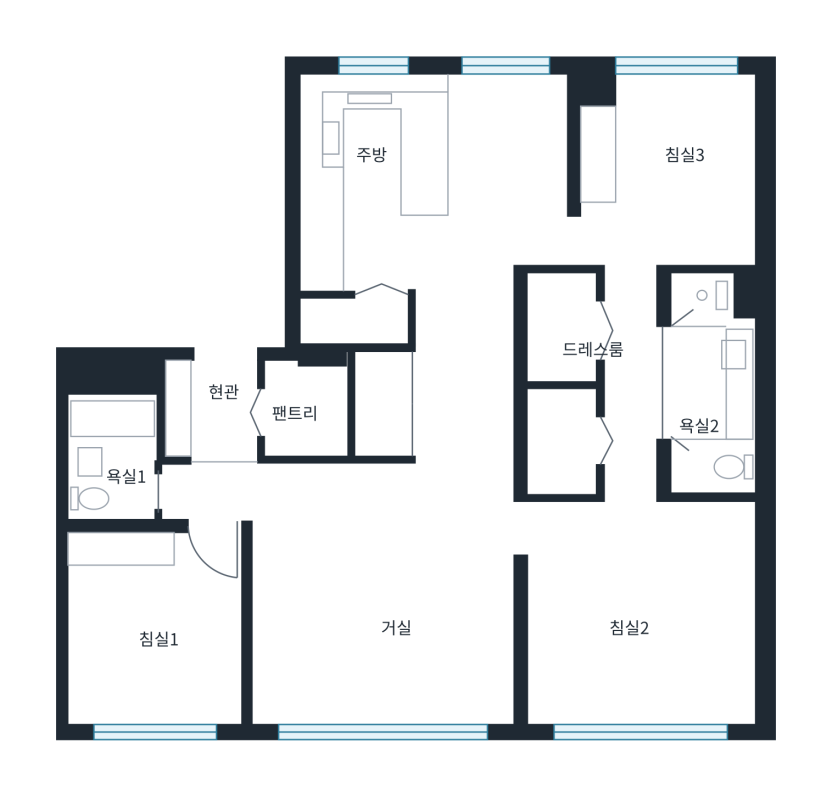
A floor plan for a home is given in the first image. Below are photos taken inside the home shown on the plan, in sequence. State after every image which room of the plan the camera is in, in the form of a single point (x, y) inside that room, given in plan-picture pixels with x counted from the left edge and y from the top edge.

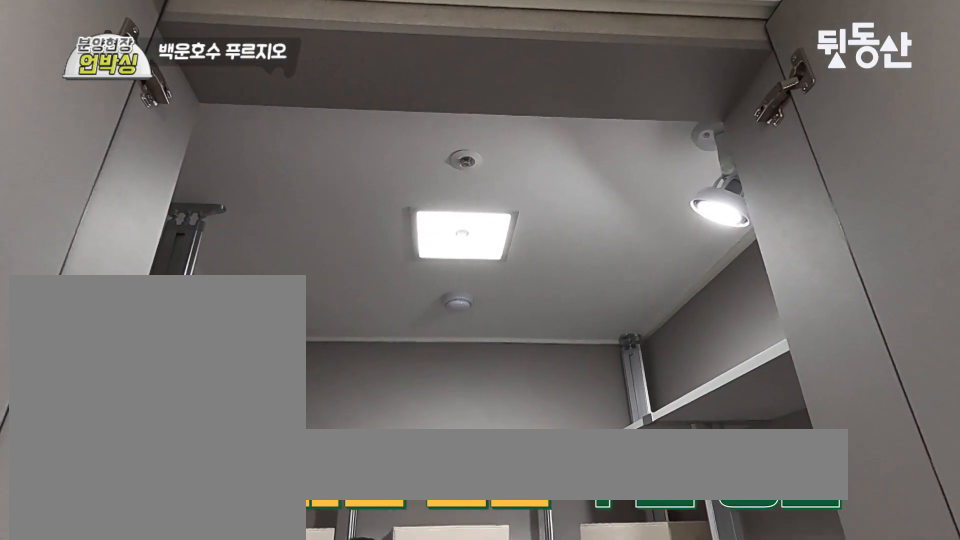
(216, 416)
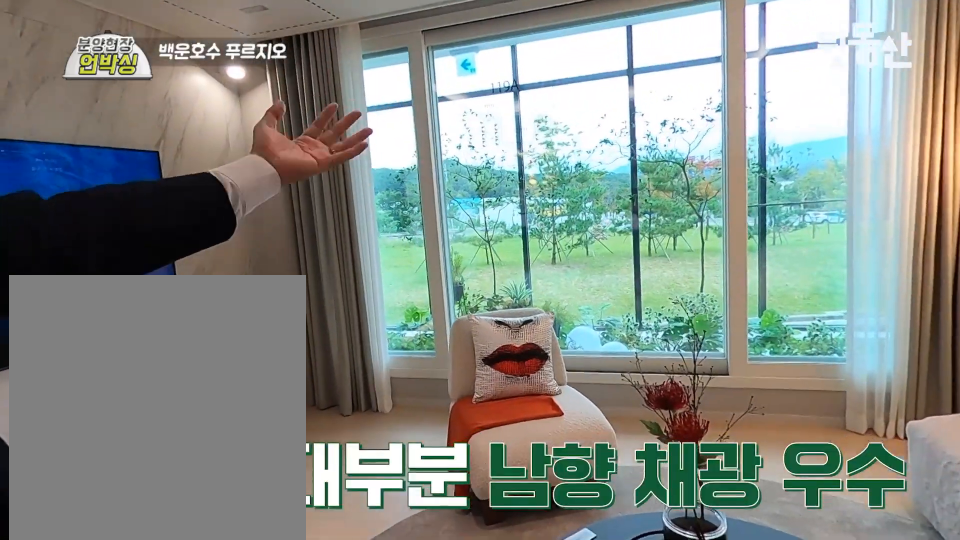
(400, 650)
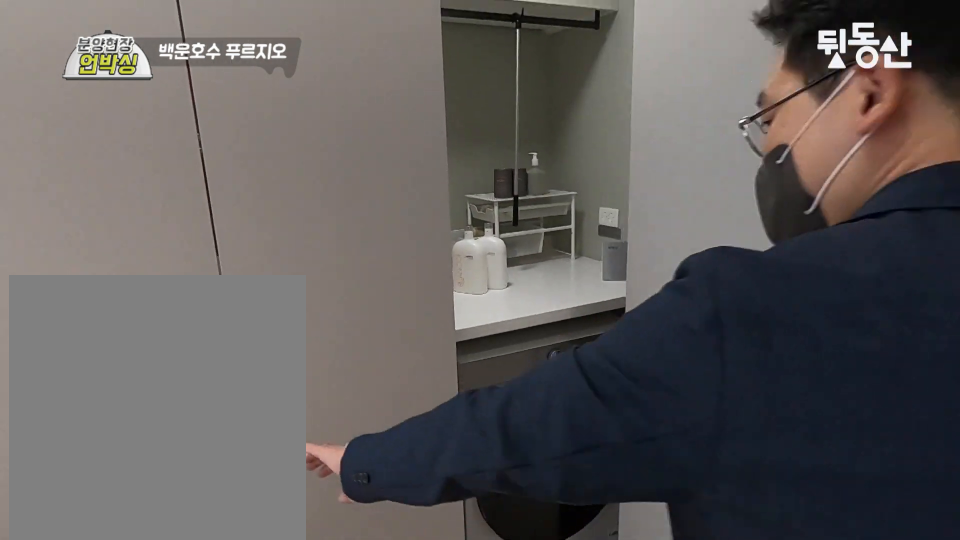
(465, 421)
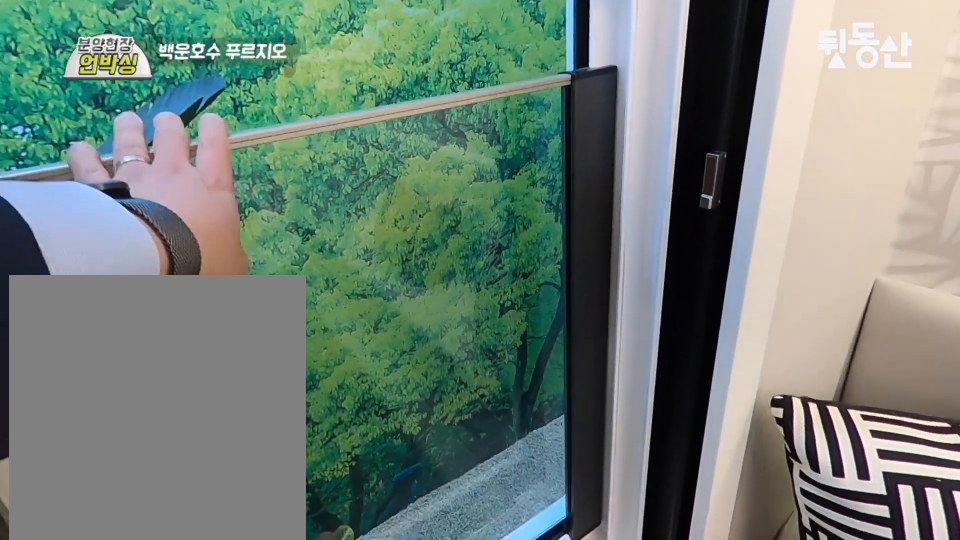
(504, 200)
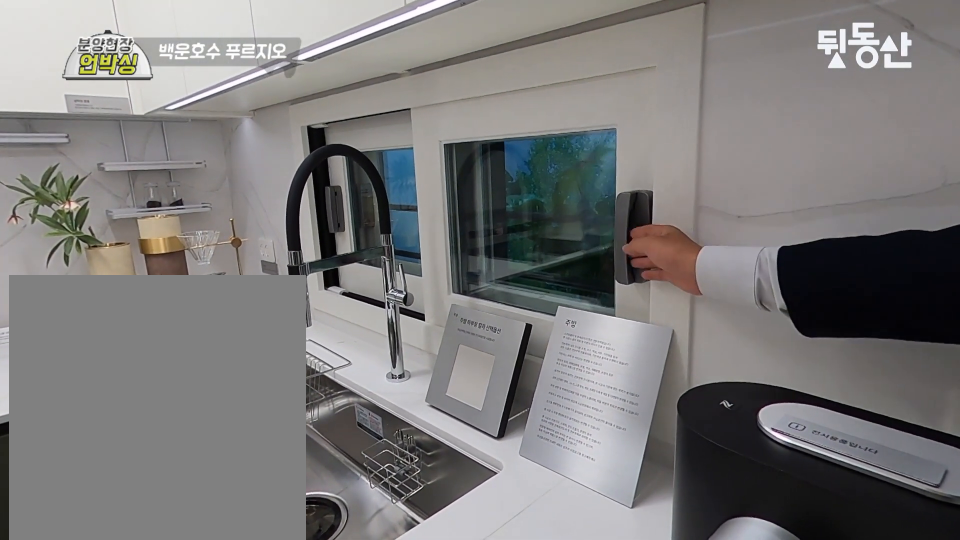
(504, 200)
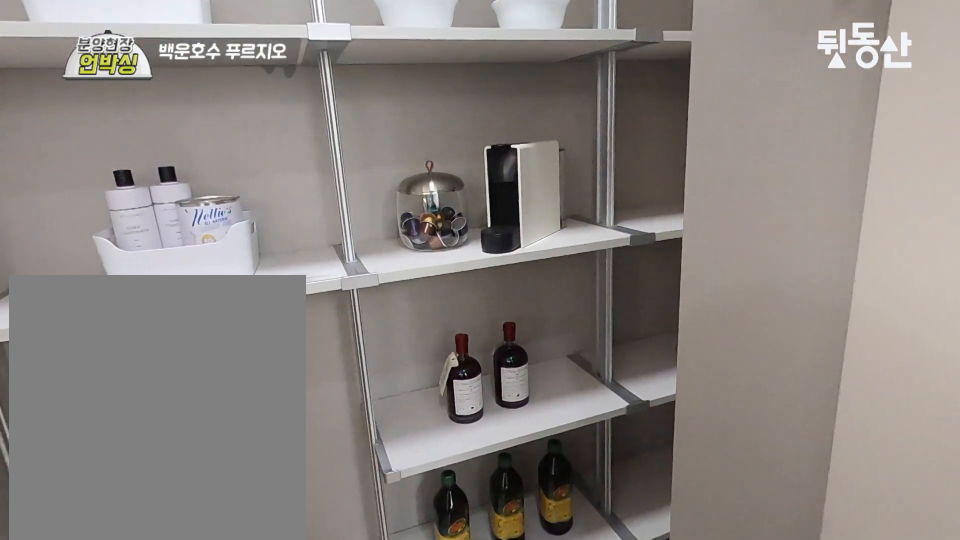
(383, 302)
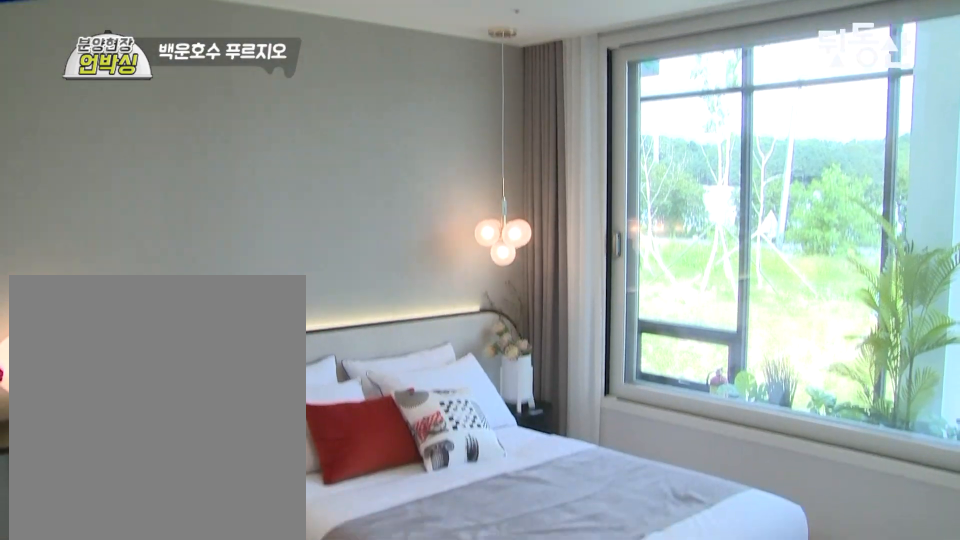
(639, 647)
